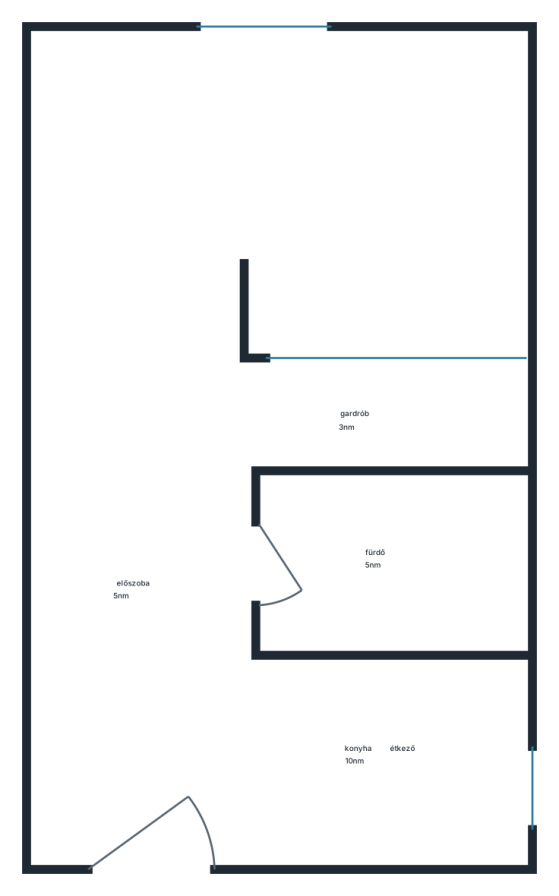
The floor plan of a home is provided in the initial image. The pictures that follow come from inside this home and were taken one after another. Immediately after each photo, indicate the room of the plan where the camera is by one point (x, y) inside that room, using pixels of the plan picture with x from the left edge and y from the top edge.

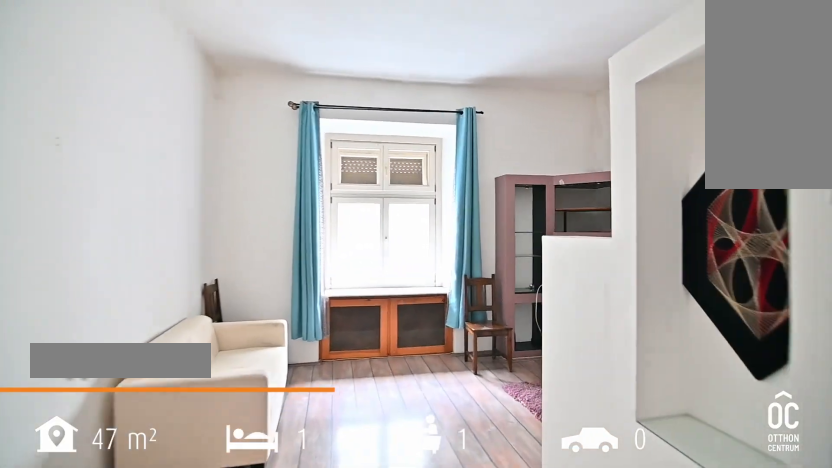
(255, 170)
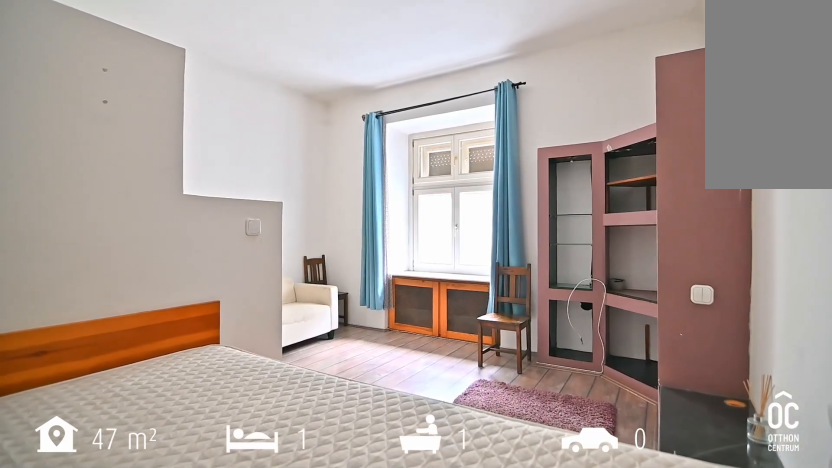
(254, 170)
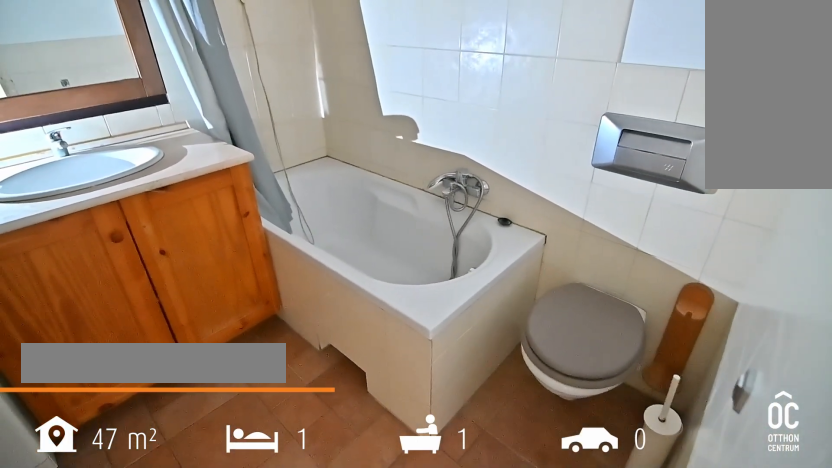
(387, 565)
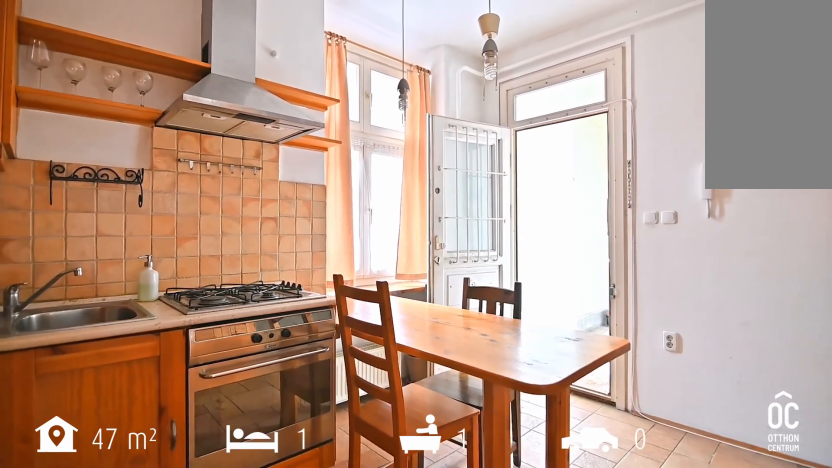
(381, 761)
